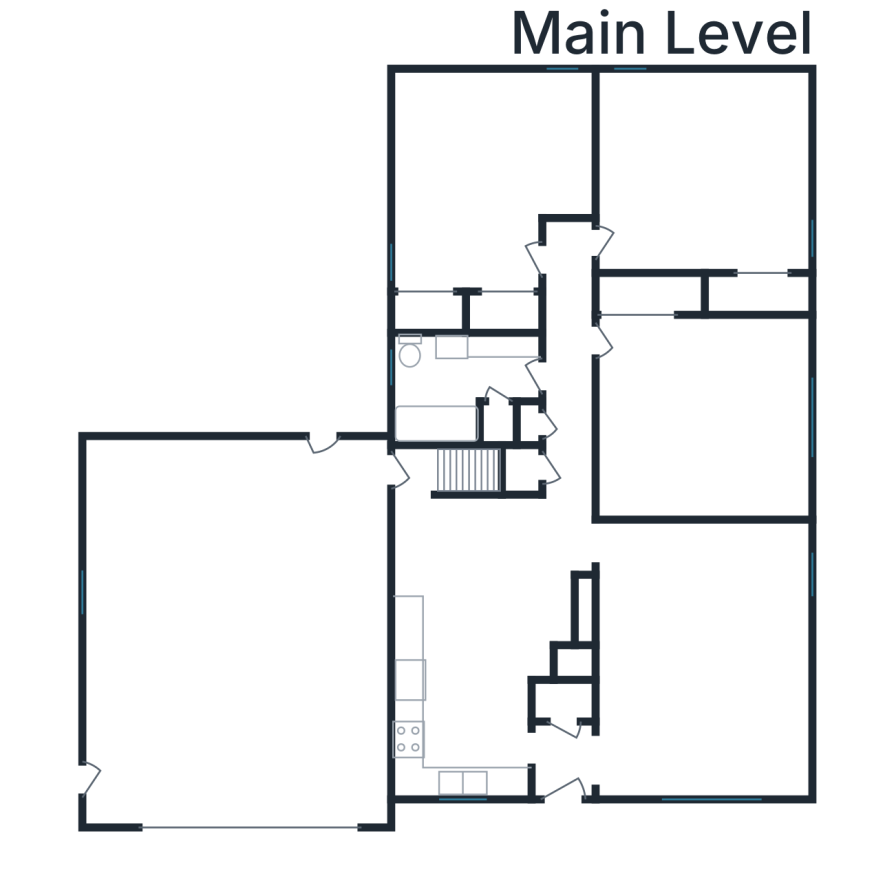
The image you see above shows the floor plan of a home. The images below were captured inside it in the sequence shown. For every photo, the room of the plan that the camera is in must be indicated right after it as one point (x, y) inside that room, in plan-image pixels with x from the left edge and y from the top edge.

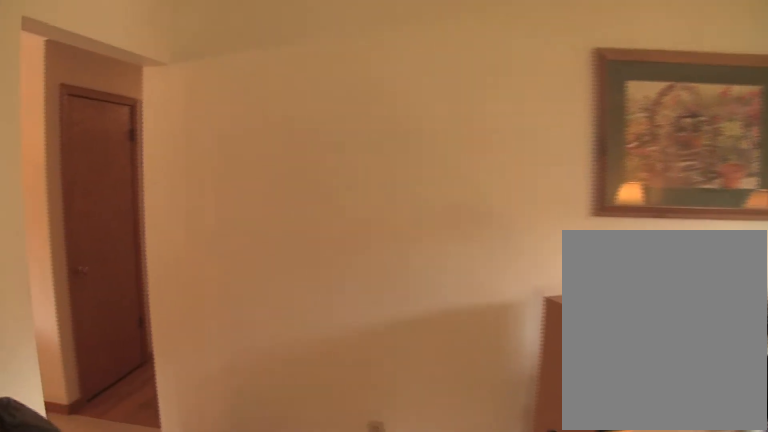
(699, 659)
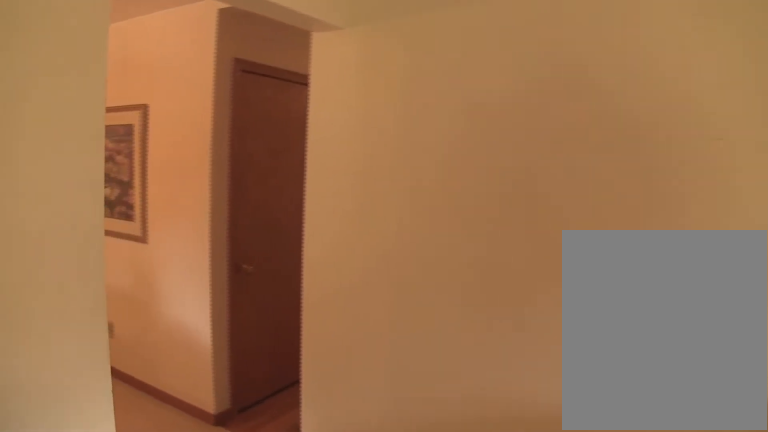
(699, 659)
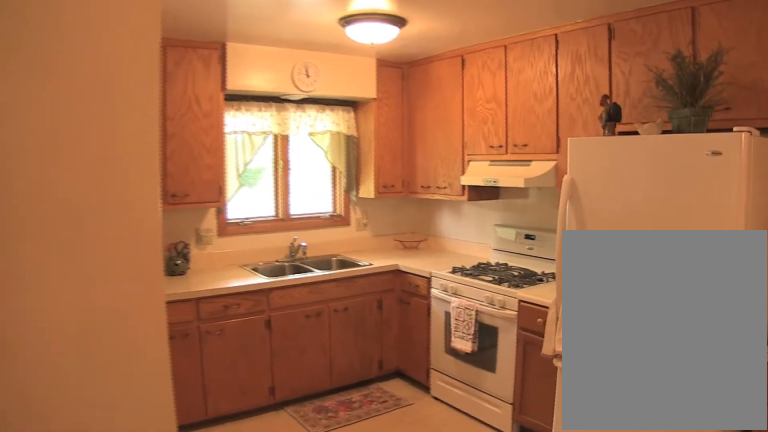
(478, 634)
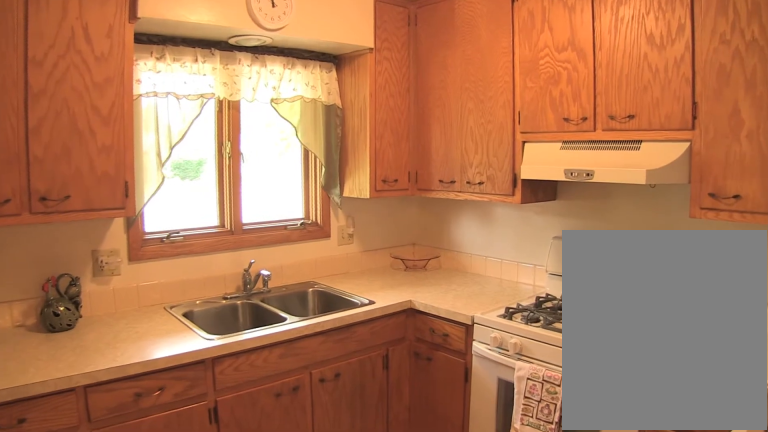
(478, 634)
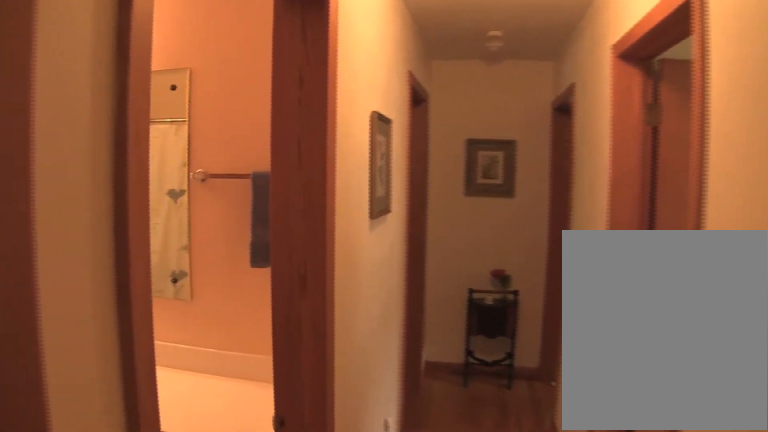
(569, 357)
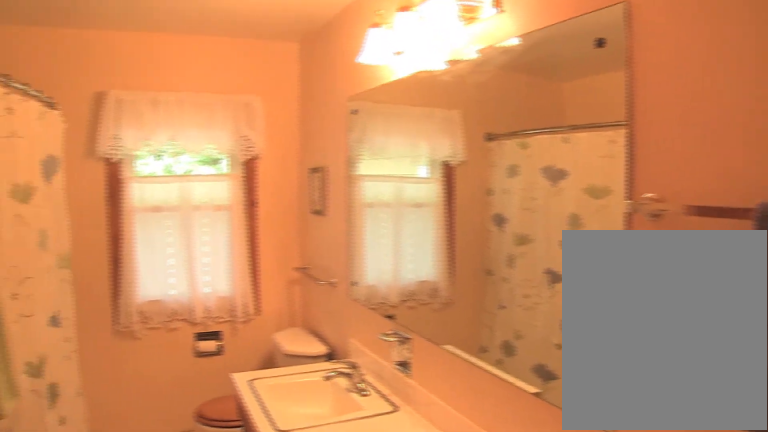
(459, 383)
